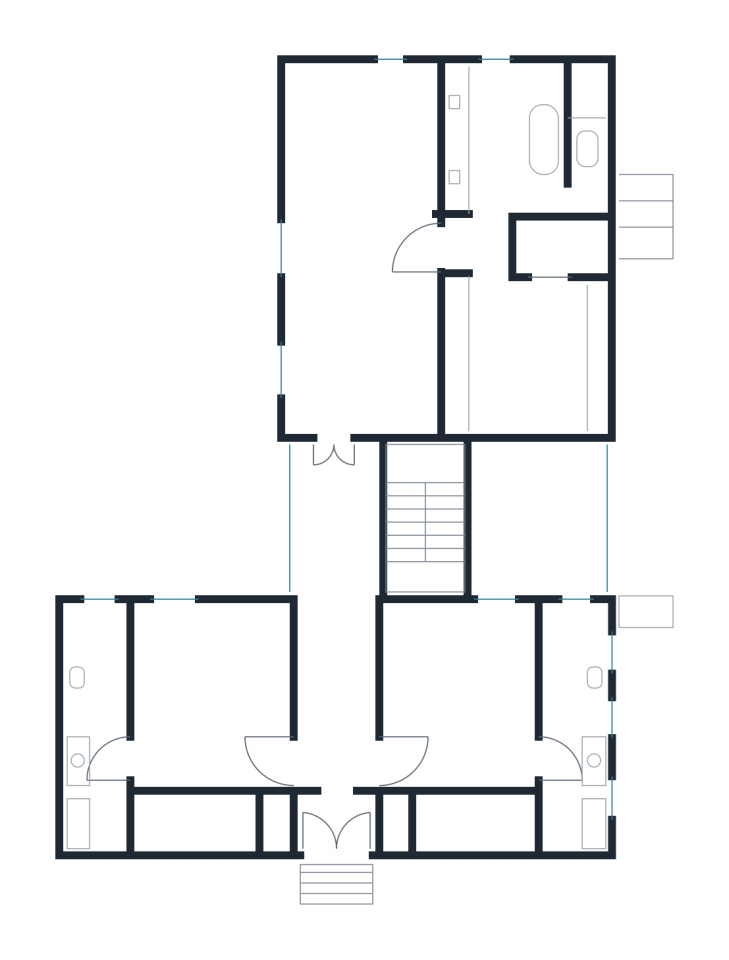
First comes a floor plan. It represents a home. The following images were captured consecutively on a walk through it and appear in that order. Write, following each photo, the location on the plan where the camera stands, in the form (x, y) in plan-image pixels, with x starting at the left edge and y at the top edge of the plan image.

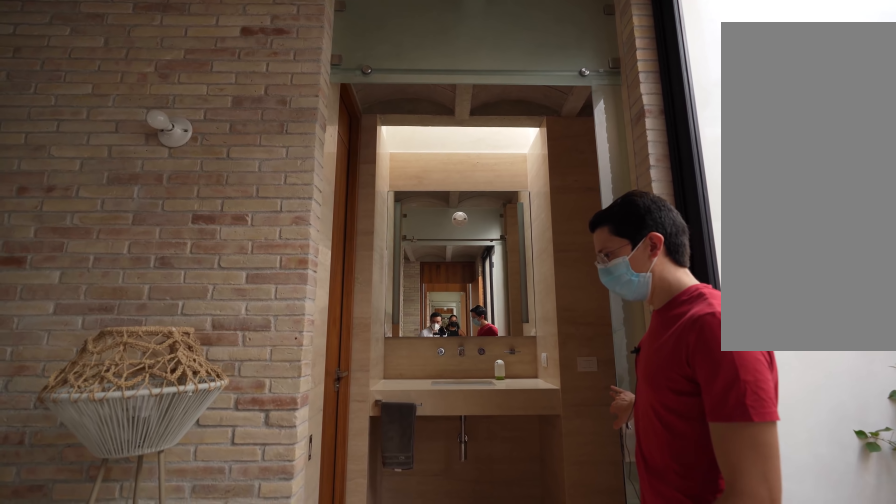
(500, 735)
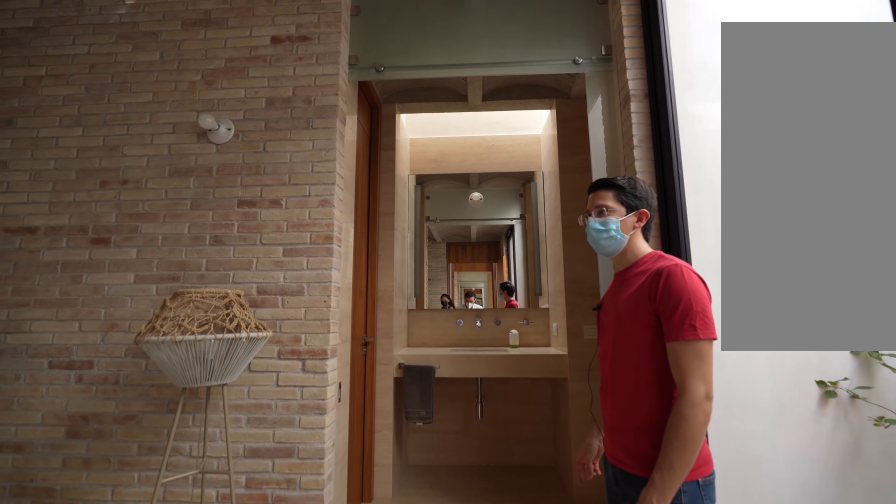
(501, 733)
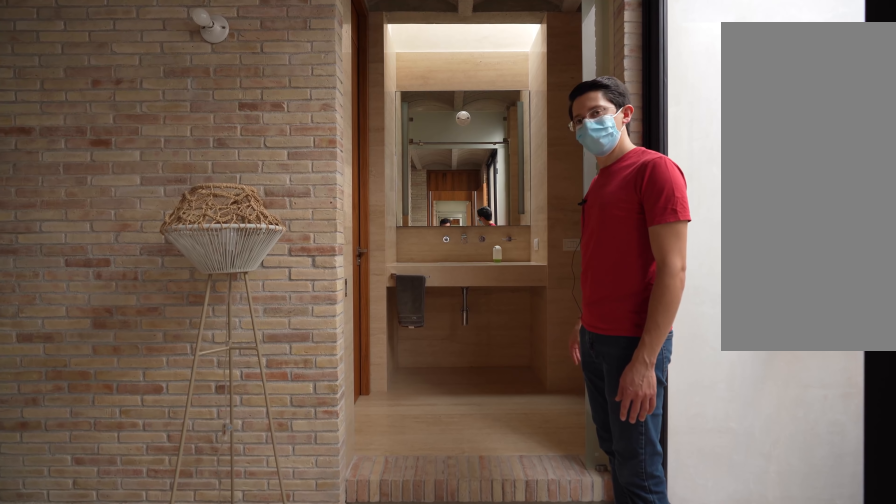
(475, 752)
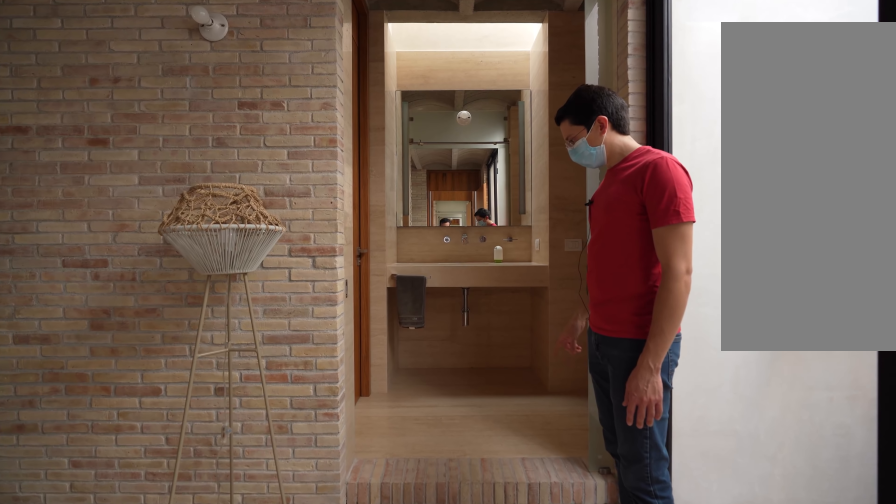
(475, 752)
